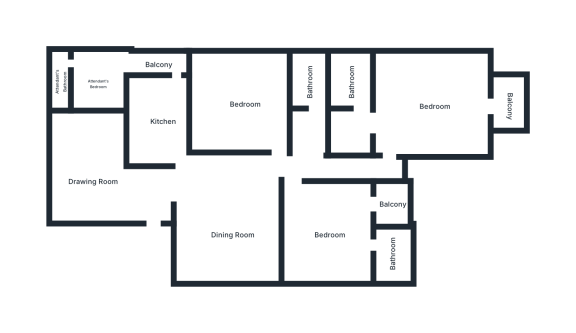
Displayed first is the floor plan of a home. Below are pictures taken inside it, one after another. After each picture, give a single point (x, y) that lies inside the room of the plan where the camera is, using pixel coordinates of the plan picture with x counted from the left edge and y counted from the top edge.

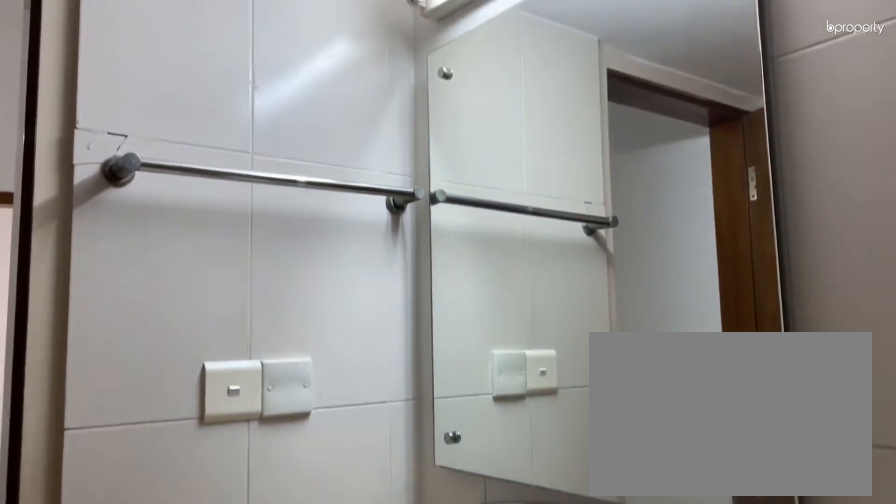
(310, 79)
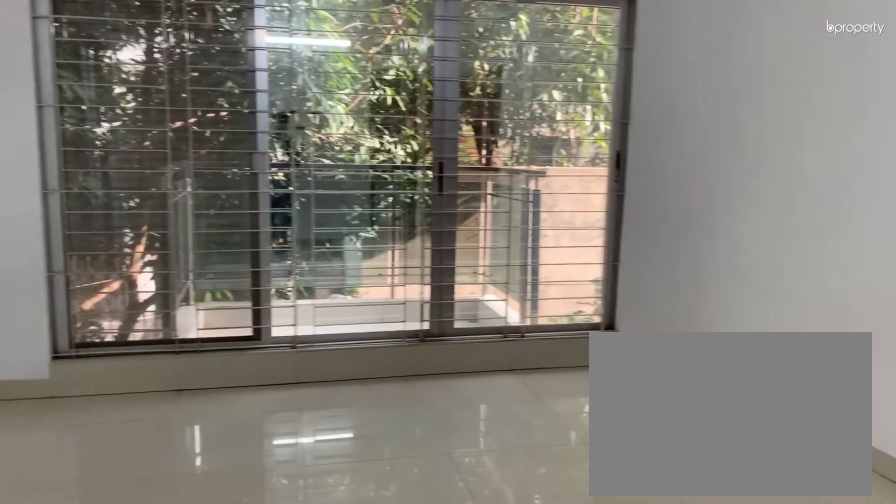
(433, 108)
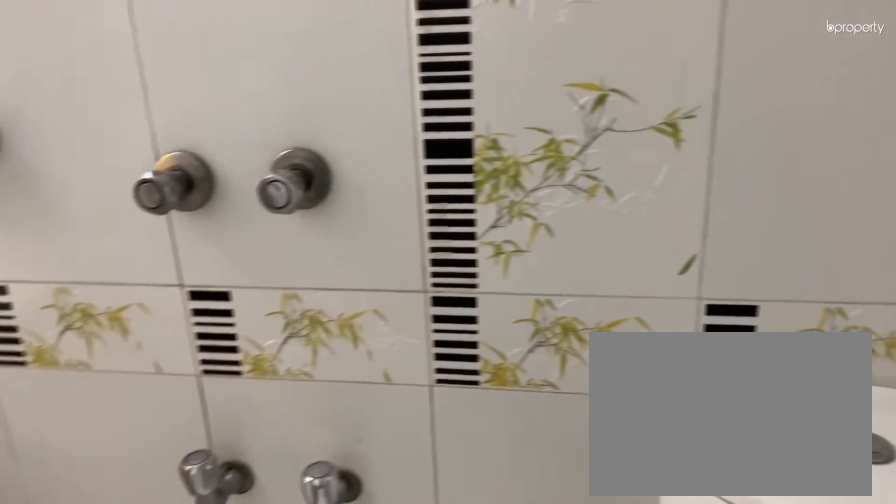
(351, 80)
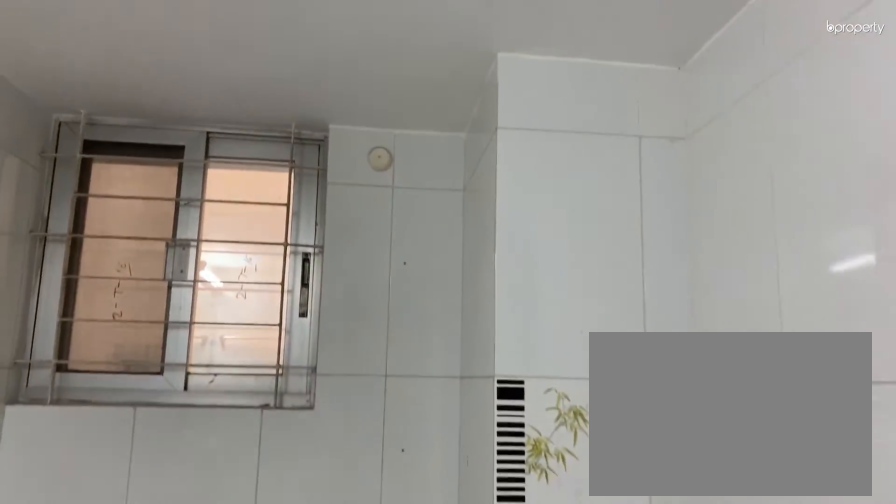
(351, 80)
